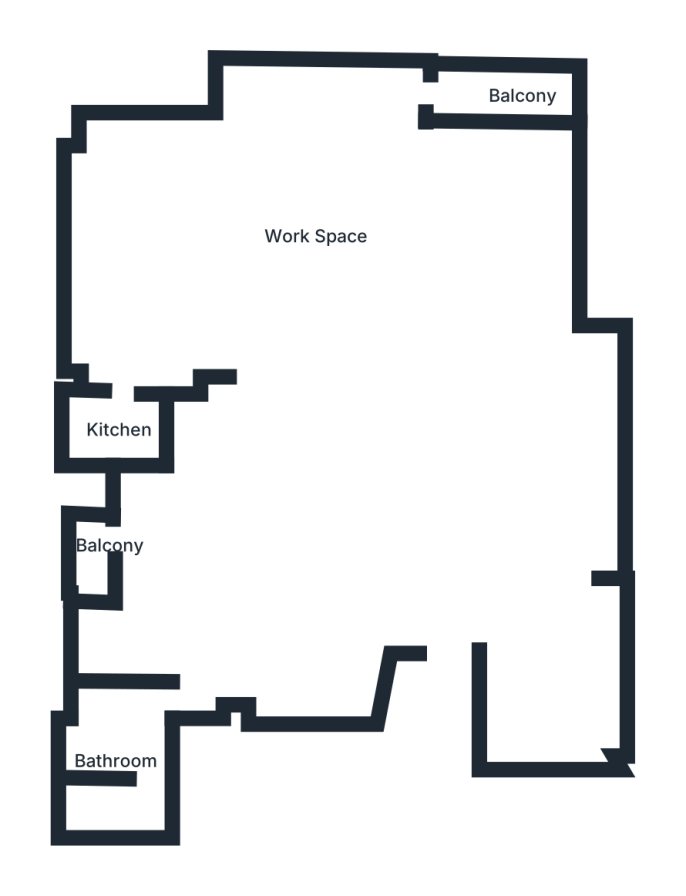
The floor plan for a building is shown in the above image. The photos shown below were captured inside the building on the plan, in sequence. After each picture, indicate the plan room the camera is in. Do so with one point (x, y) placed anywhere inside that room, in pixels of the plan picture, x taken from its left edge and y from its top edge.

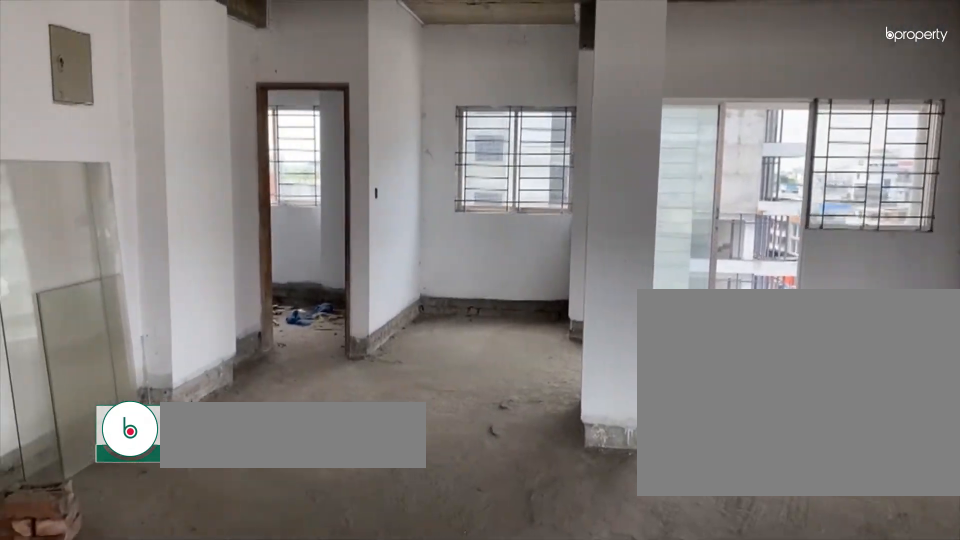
(378, 508)
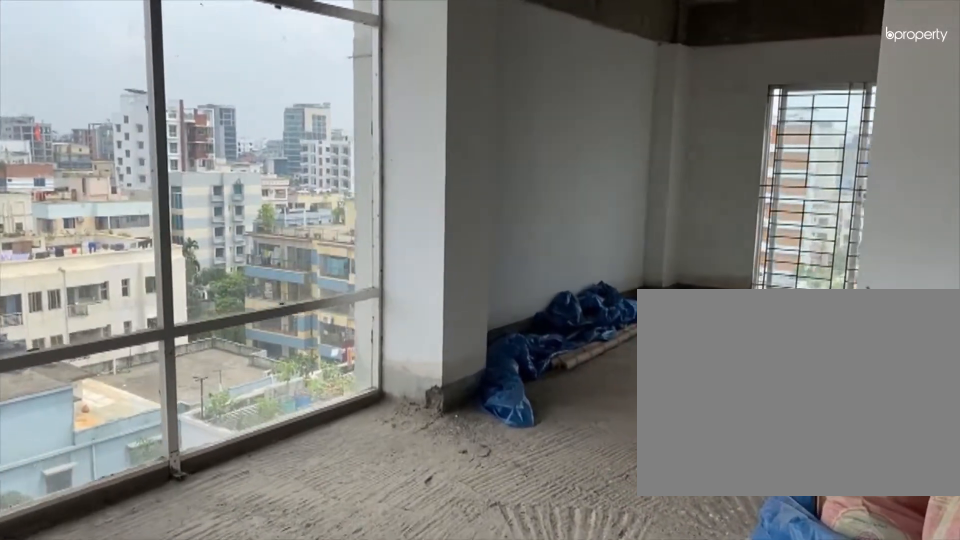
(495, 515)
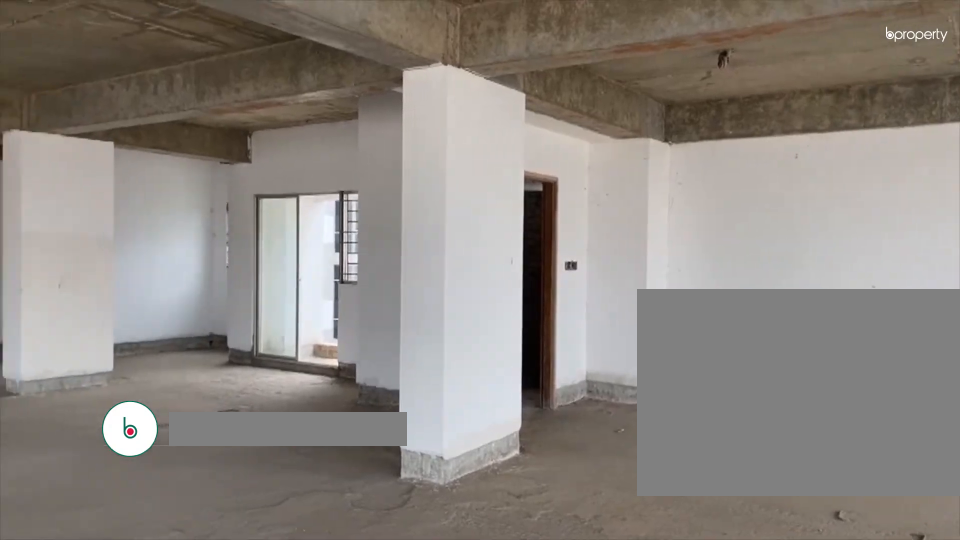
(274, 304)
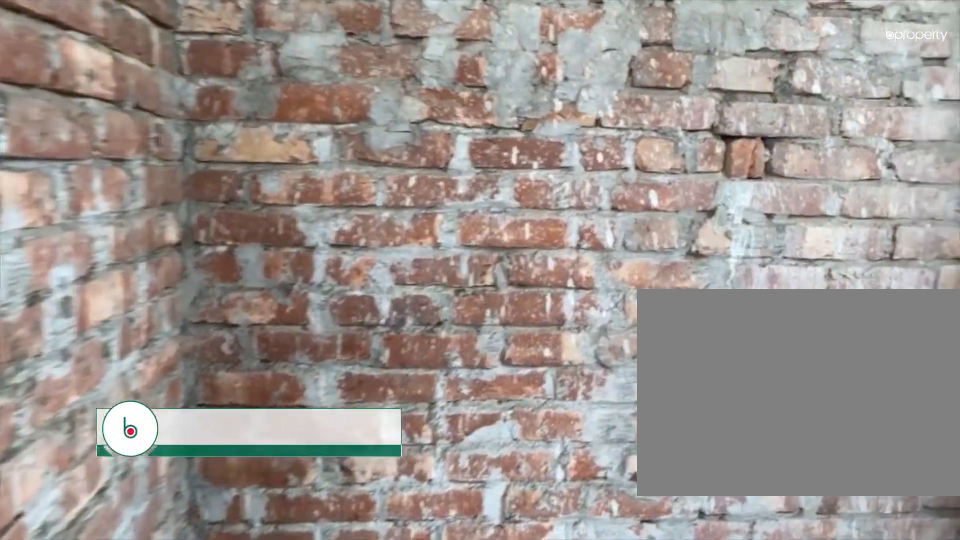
(119, 430)
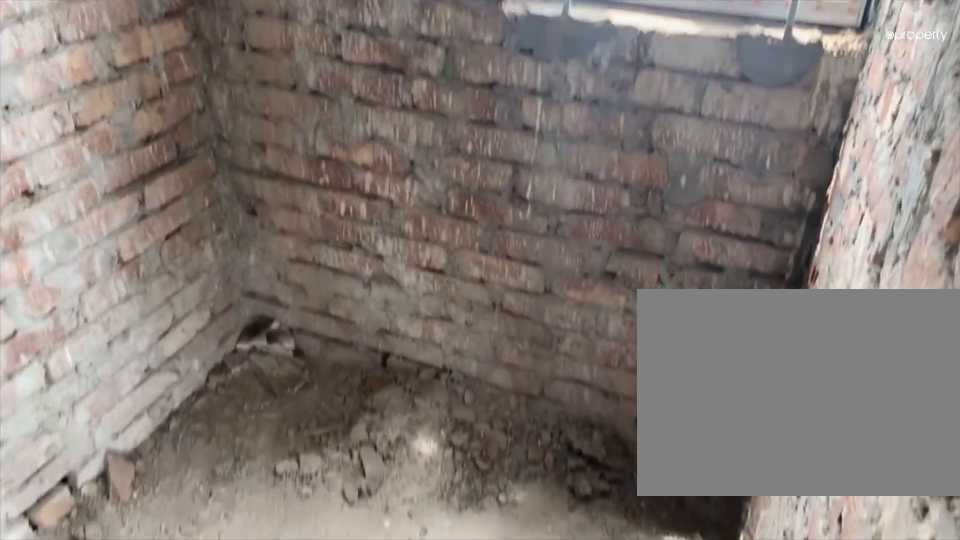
(119, 430)
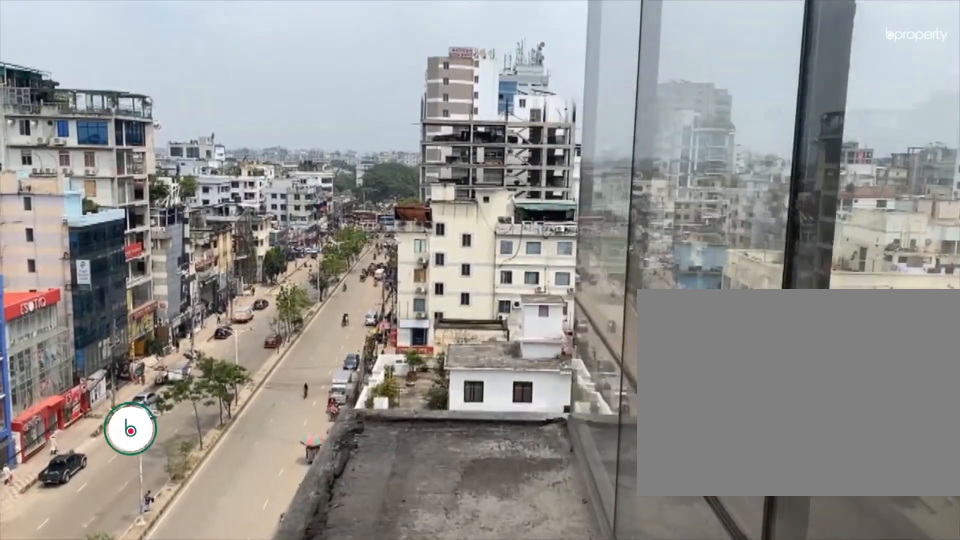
(493, 94)
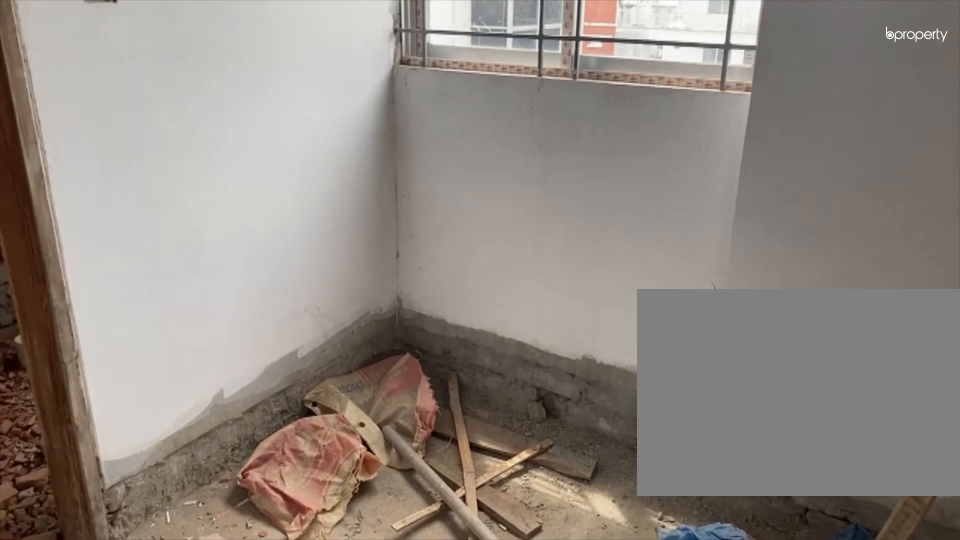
(141, 740)
